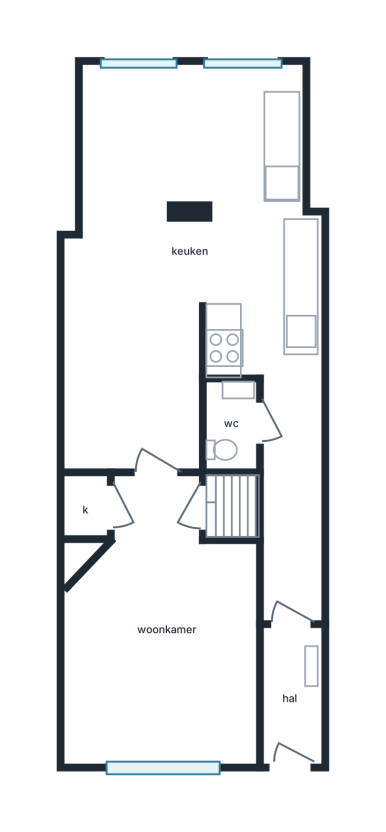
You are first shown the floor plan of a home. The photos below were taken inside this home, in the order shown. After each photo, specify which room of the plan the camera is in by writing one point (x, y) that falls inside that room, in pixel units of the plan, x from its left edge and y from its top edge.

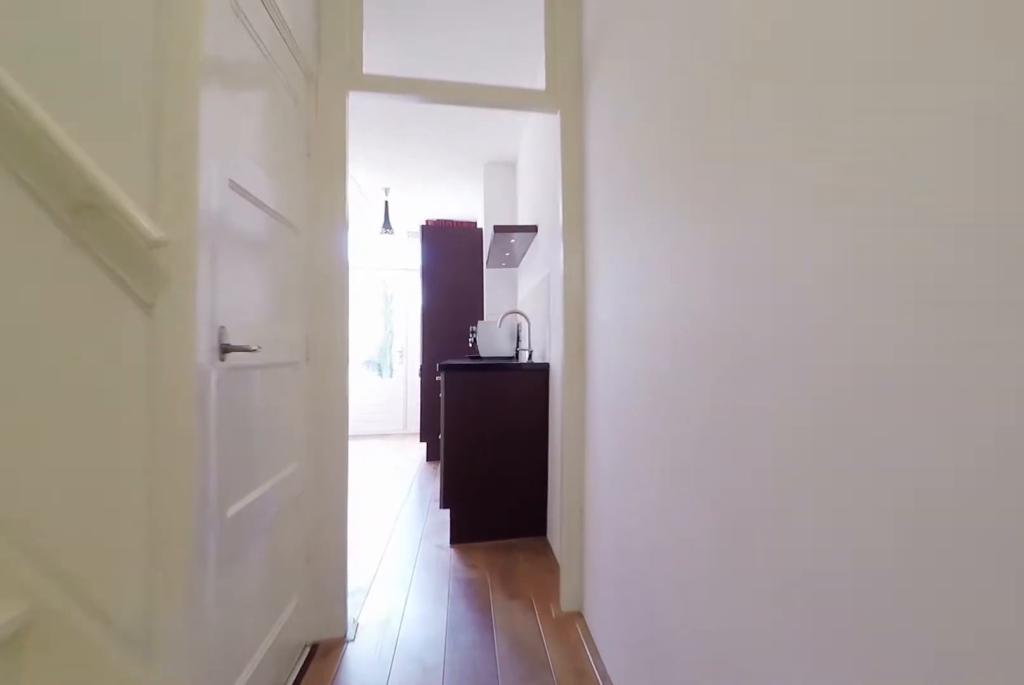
(291, 501)
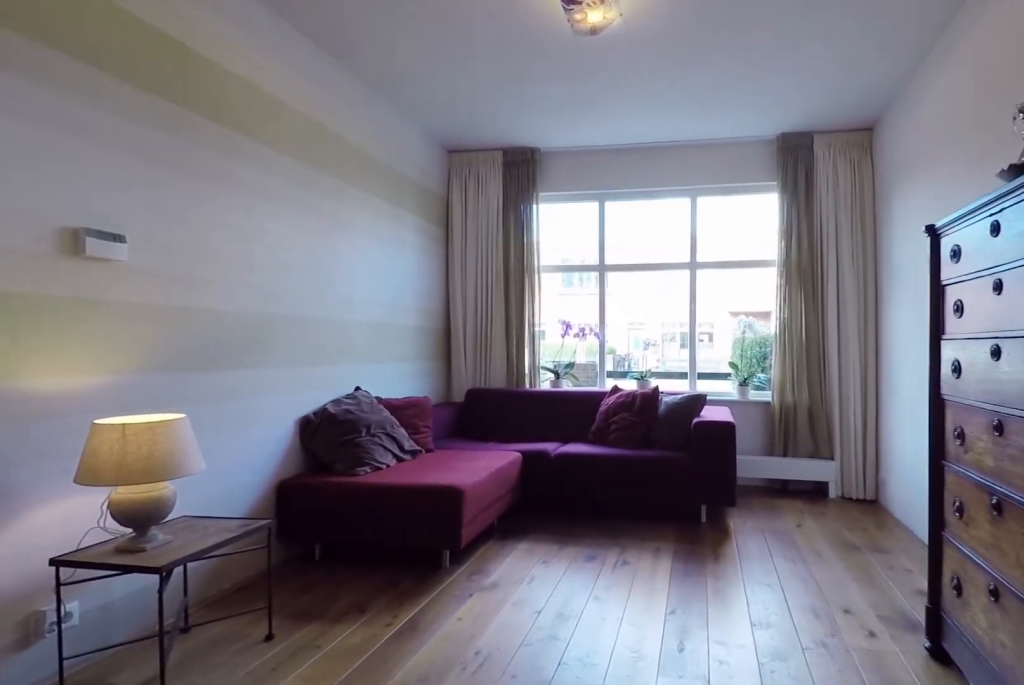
(160, 634)
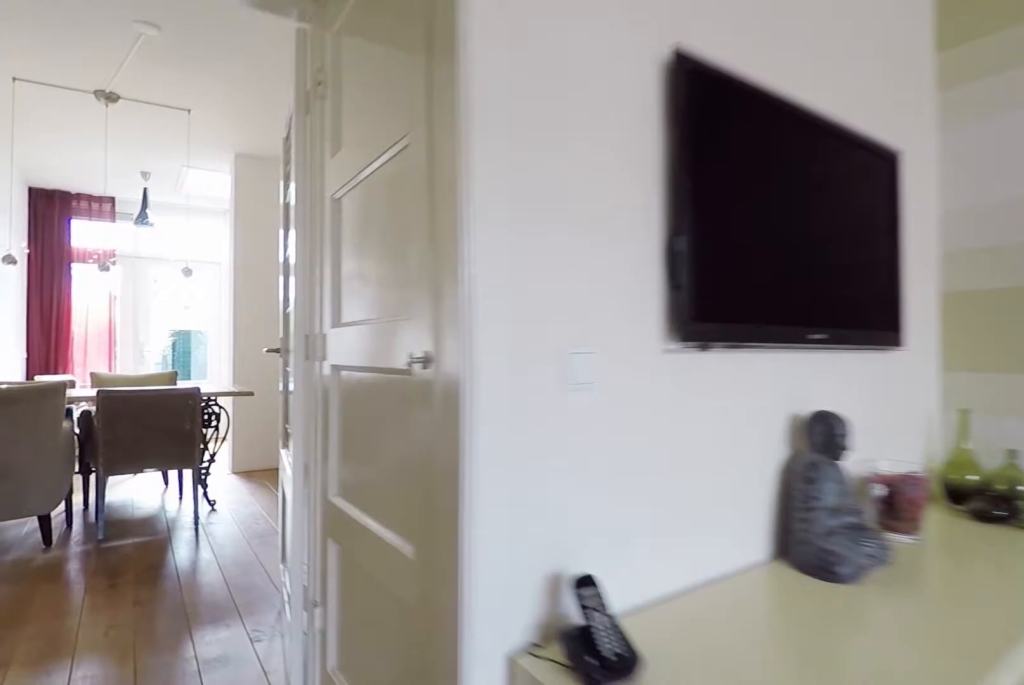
(160, 634)
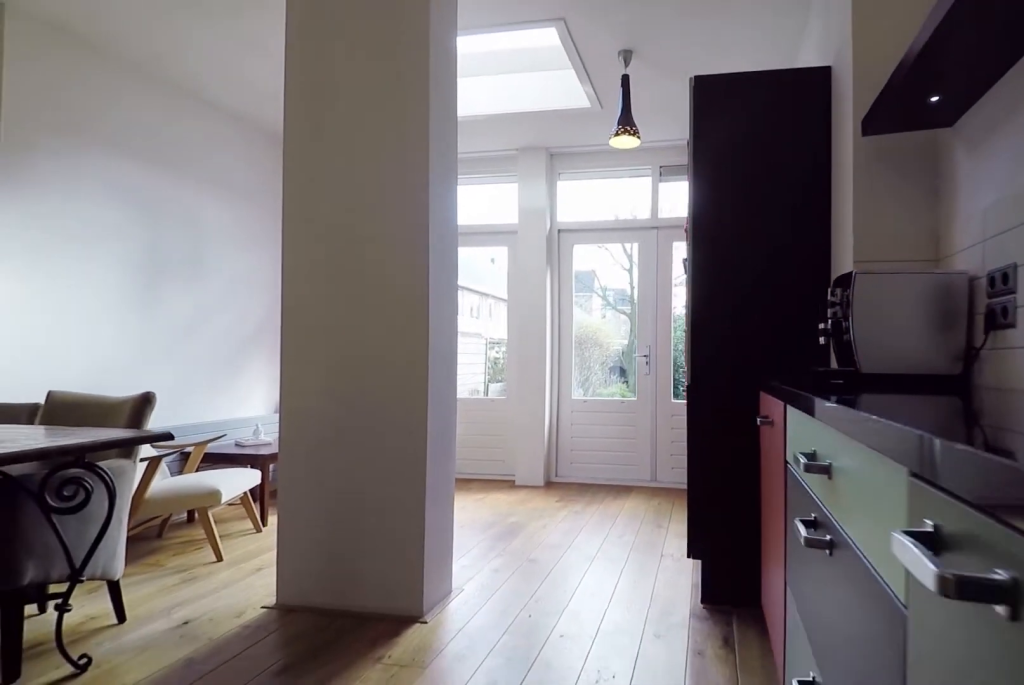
(169, 274)
